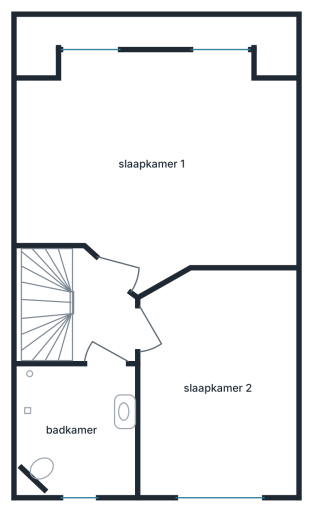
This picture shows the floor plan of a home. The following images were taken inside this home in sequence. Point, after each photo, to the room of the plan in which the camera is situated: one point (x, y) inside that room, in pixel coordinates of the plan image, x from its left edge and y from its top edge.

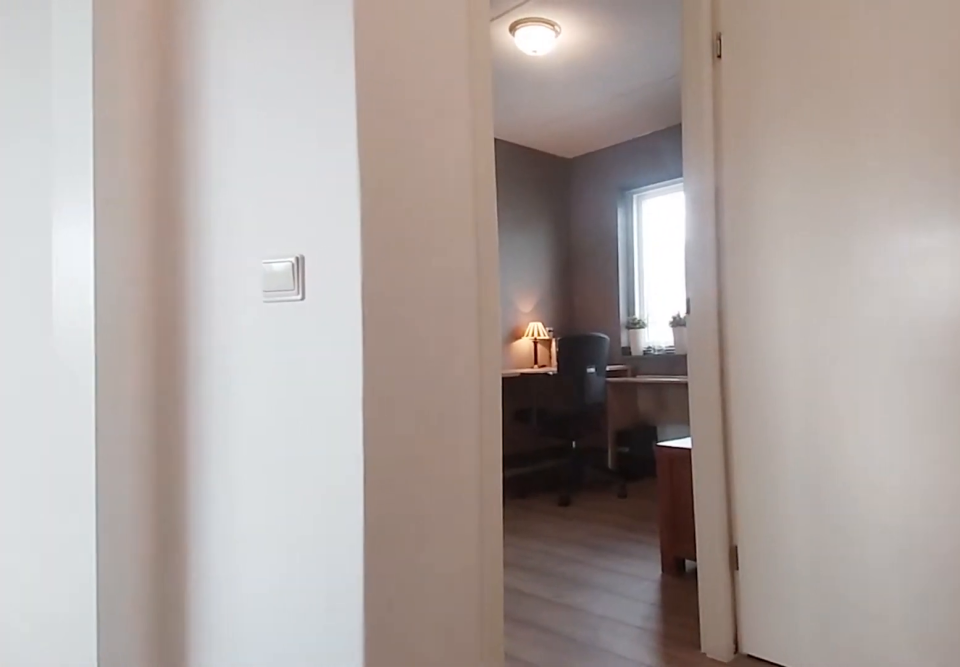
(100, 314)
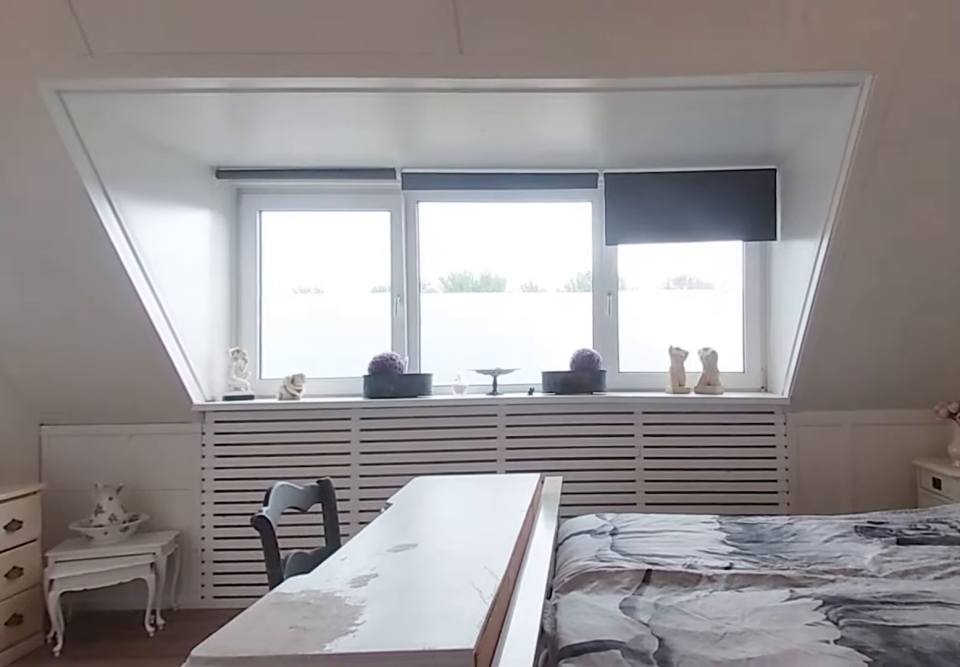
(159, 161)
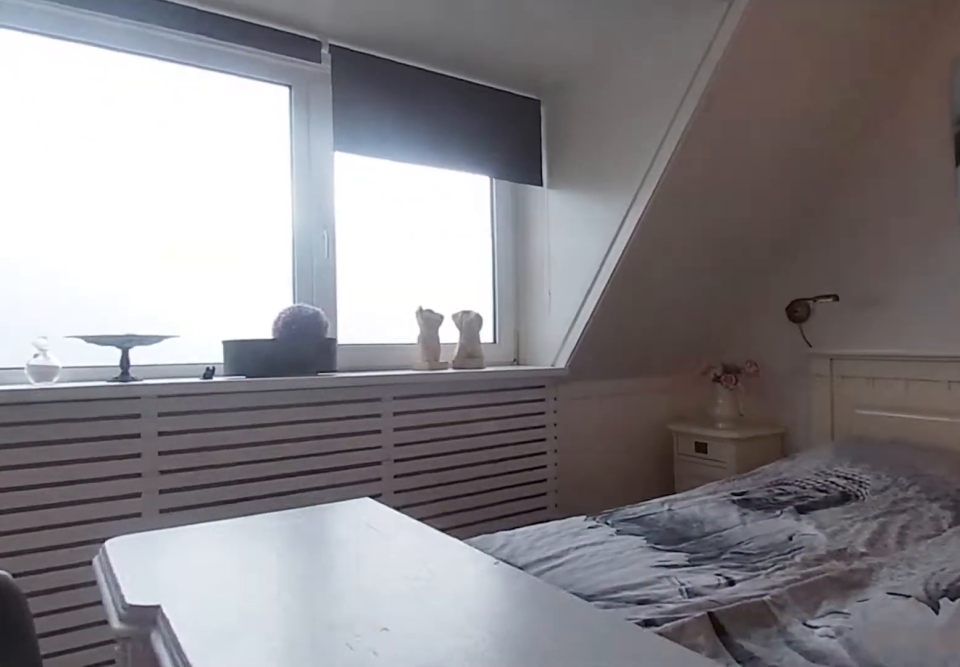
(159, 161)
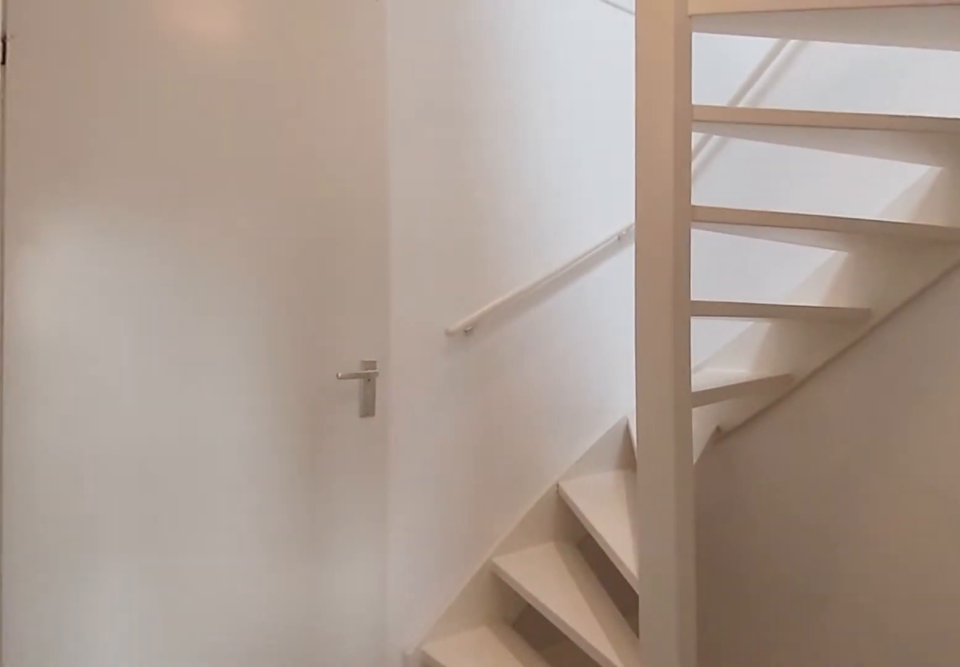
(100, 314)
